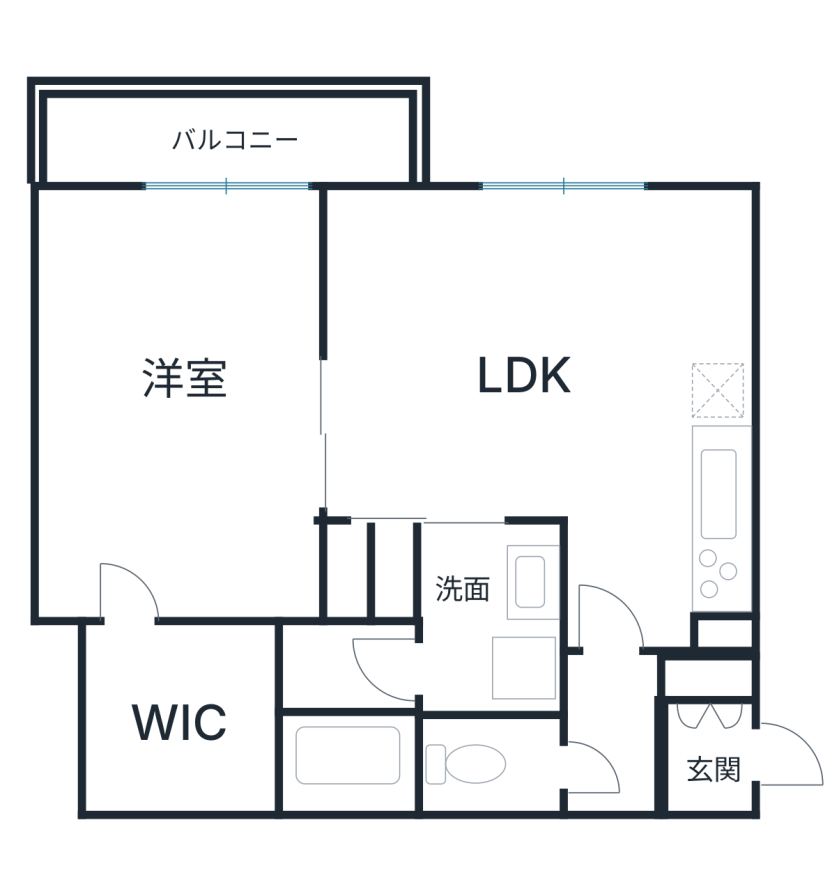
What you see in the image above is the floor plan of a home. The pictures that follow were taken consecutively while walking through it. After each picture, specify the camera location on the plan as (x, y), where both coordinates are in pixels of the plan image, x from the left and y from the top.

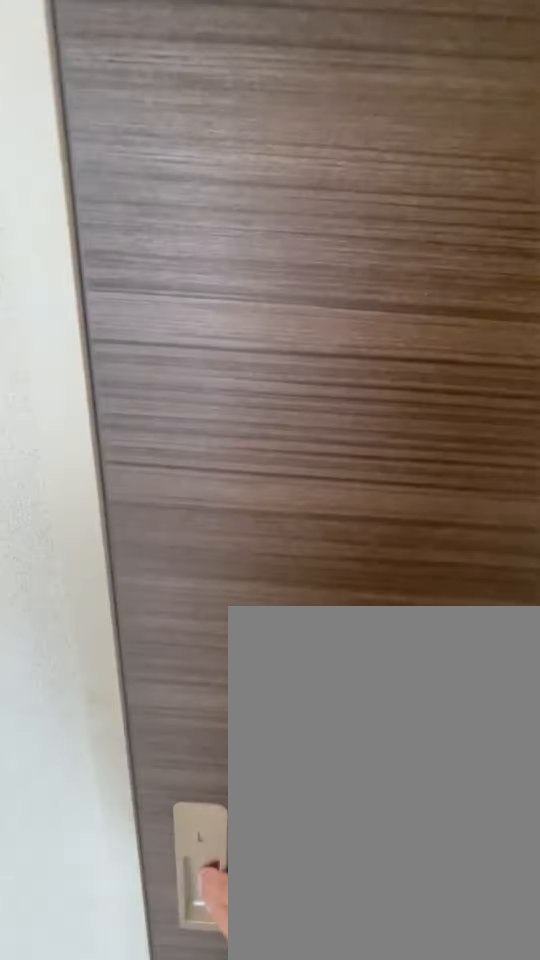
(476, 464)
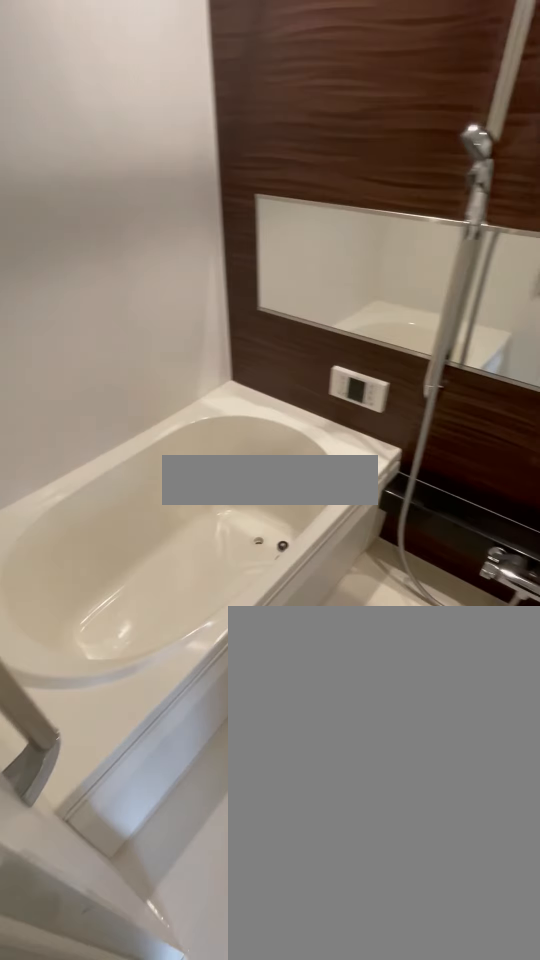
(391, 673)
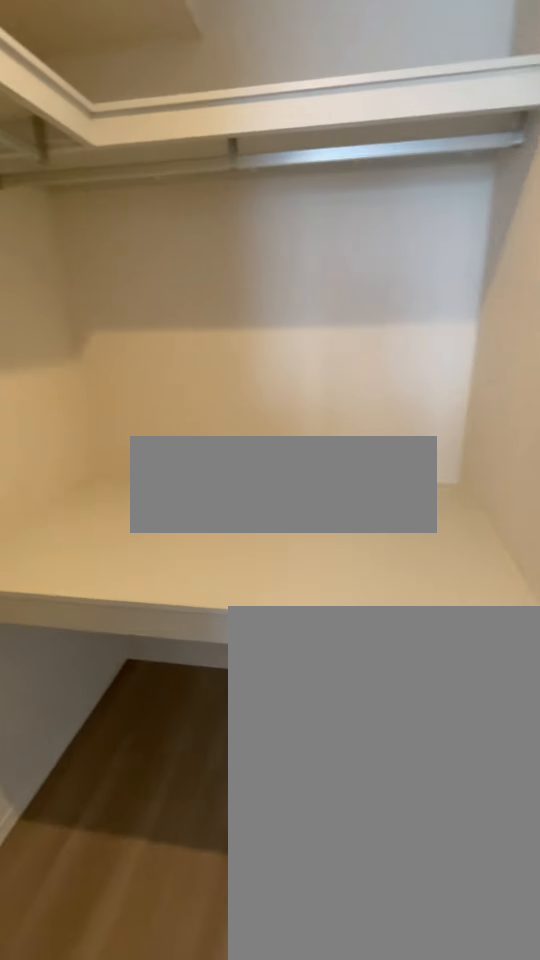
(130, 566)
